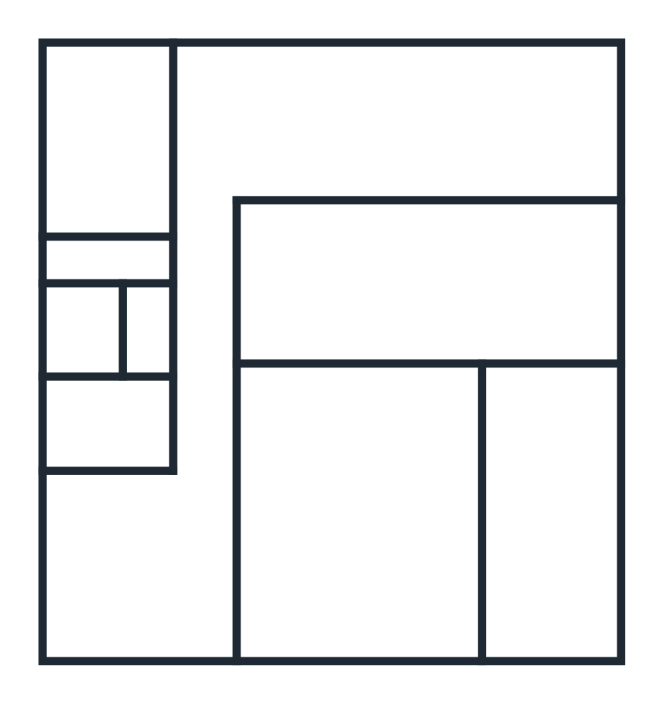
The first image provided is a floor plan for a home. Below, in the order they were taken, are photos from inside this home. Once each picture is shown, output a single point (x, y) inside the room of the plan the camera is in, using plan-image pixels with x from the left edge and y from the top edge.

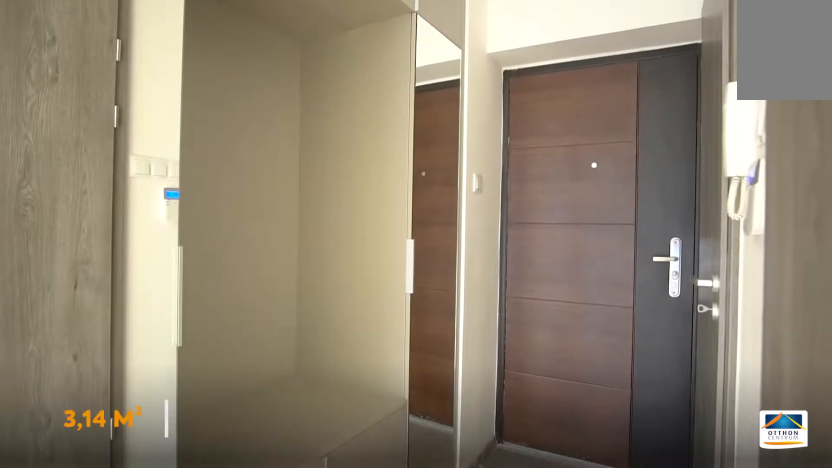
(118, 421)
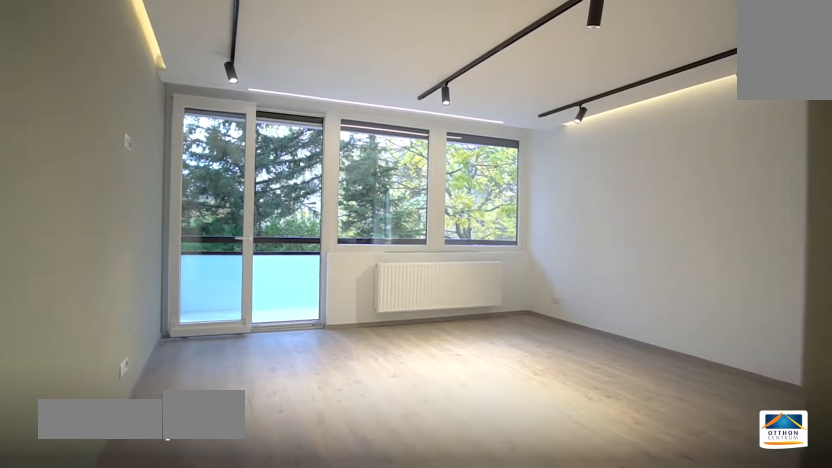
(363, 548)
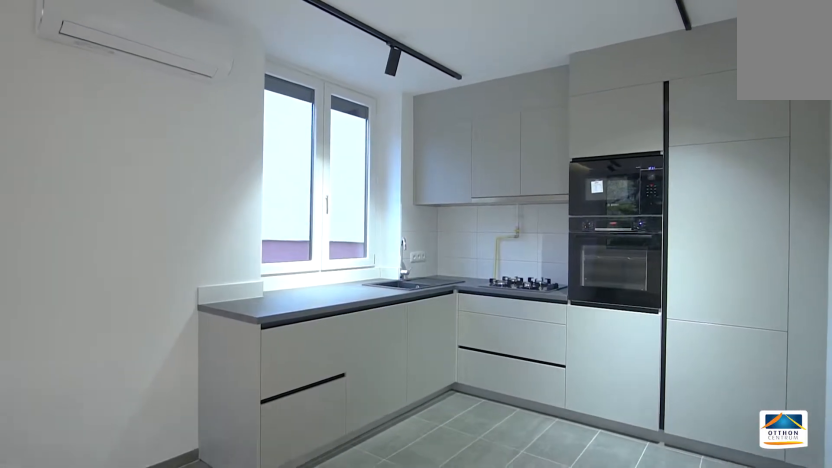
(263, 549)
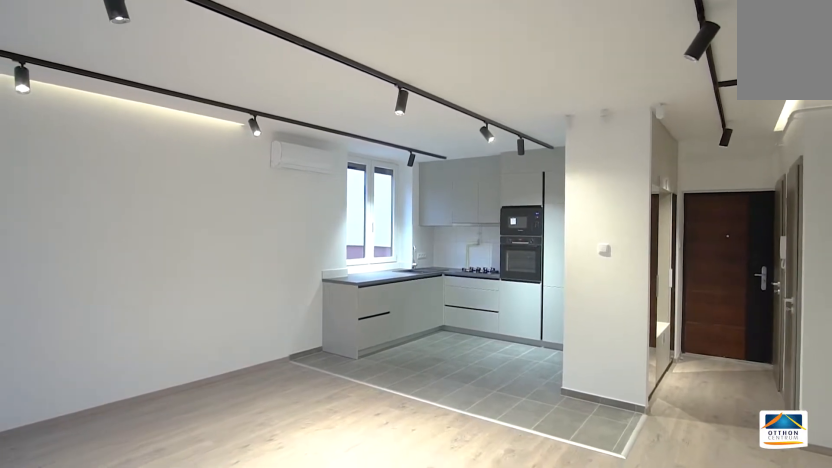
(263, 551)
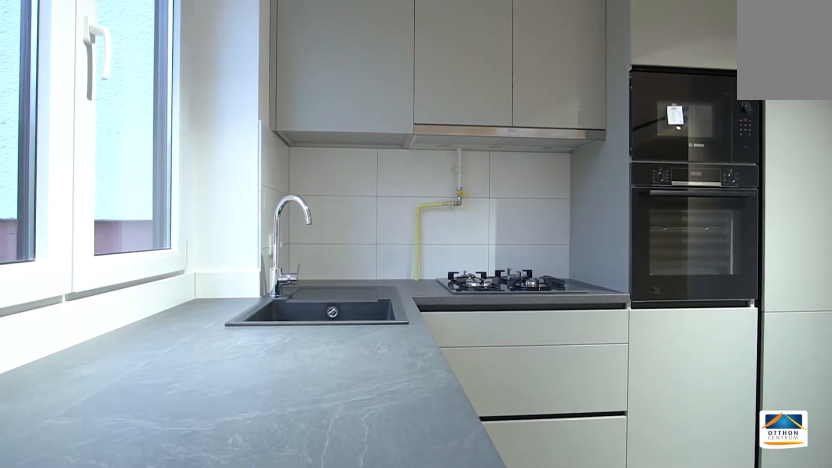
(153, 549)
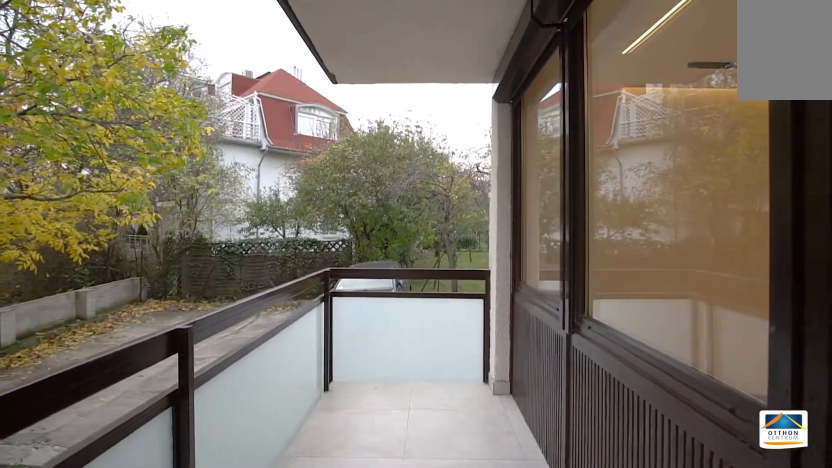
(548, 515)
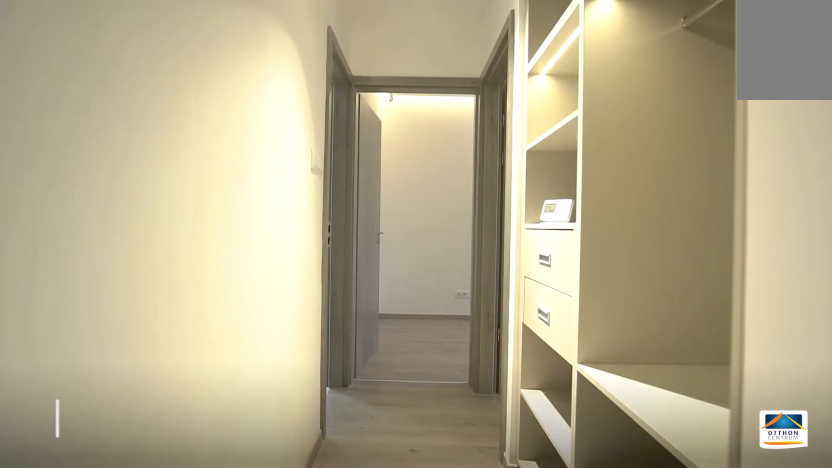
(210, 325)
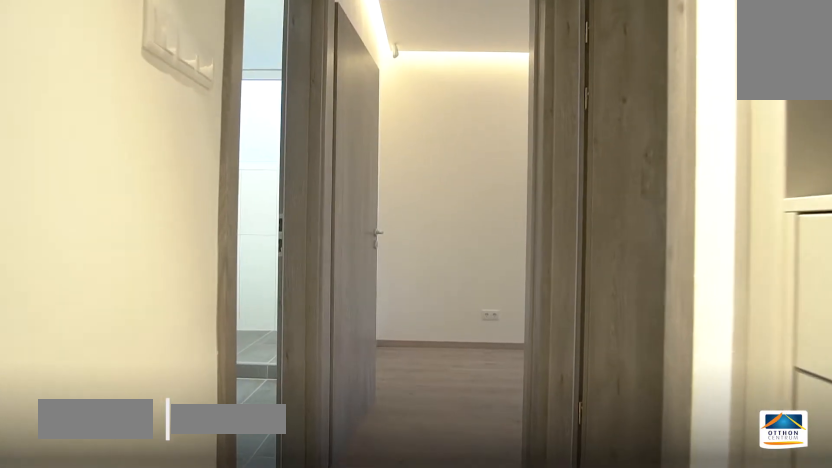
(210, 325)
